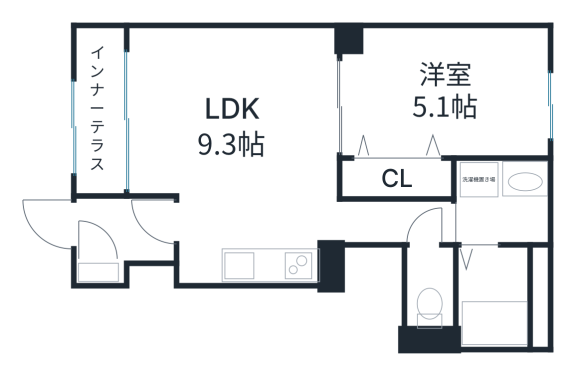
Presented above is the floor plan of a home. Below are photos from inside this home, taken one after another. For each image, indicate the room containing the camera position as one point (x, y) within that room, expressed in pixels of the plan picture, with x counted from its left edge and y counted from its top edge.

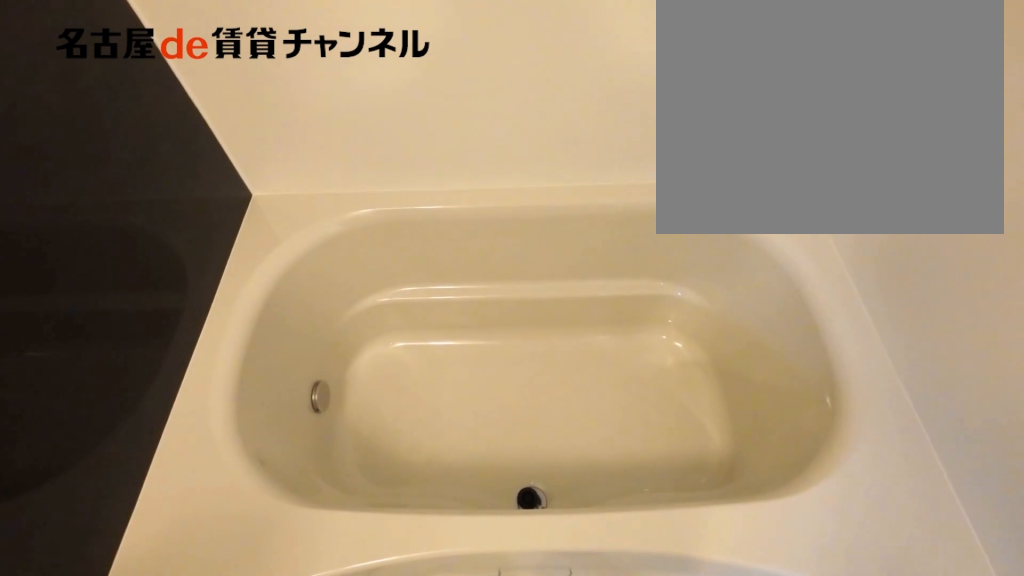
(500, 295)
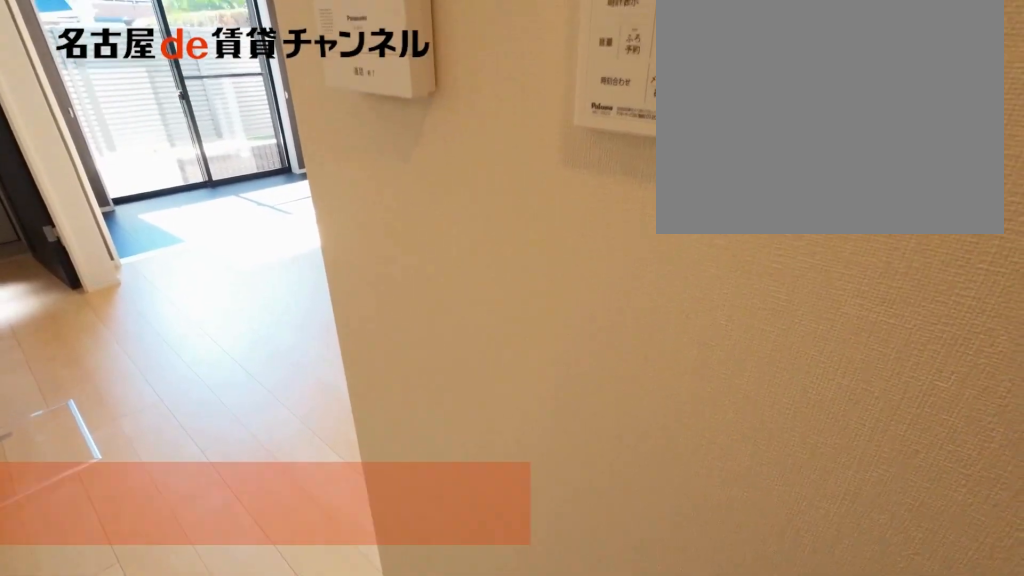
(239, 149)
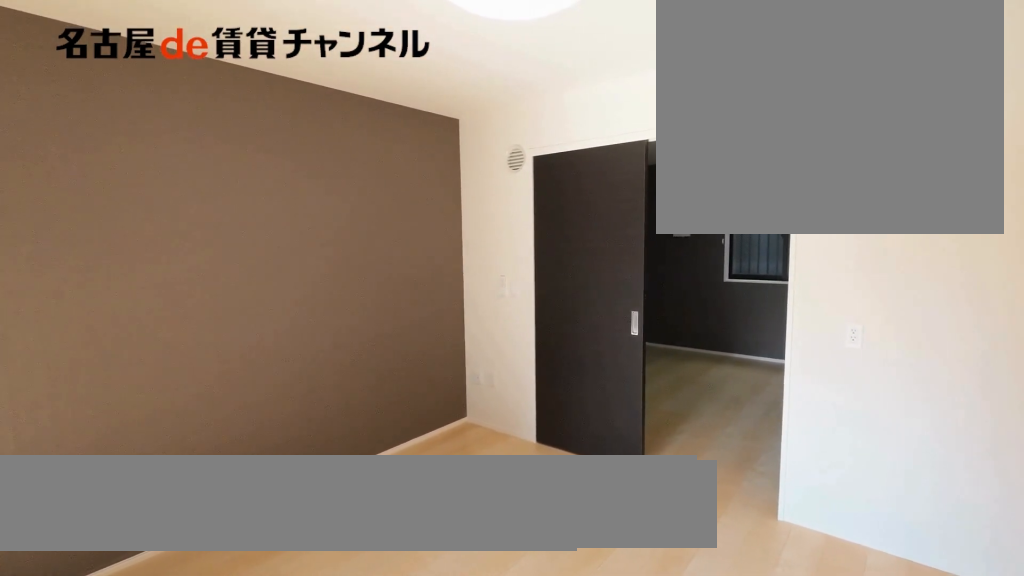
(239, 149)
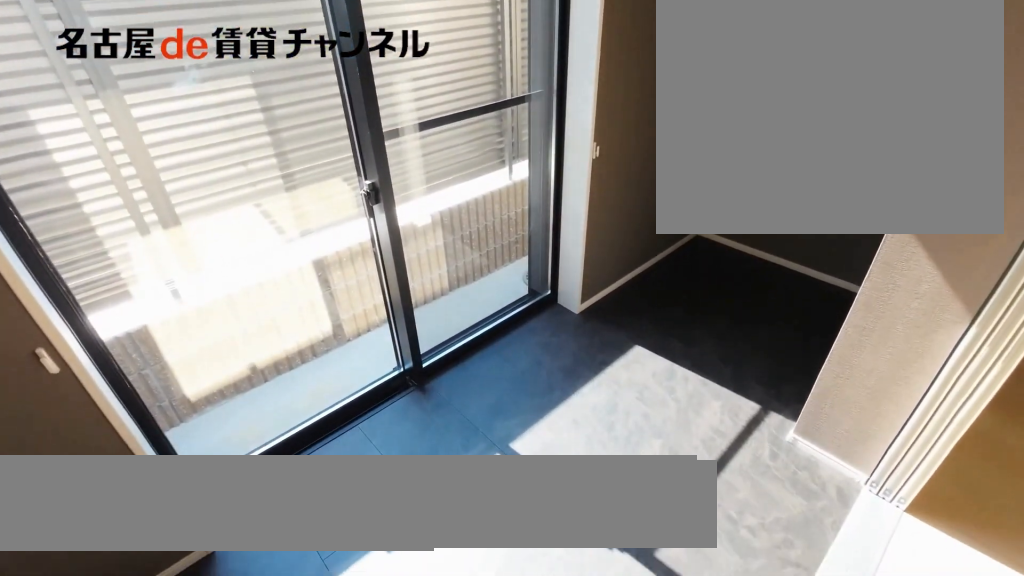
(99, 112)
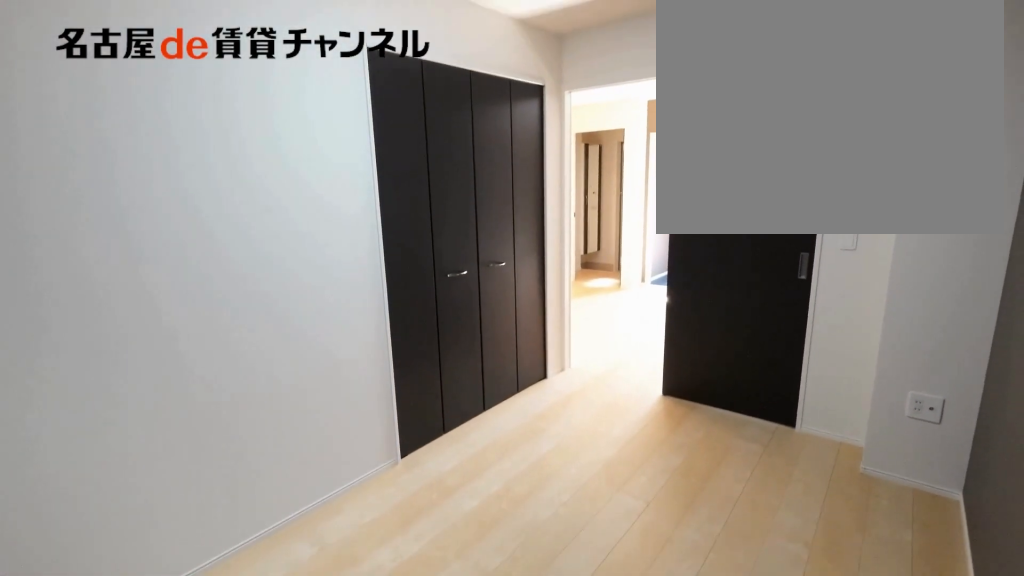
(442, 92)
